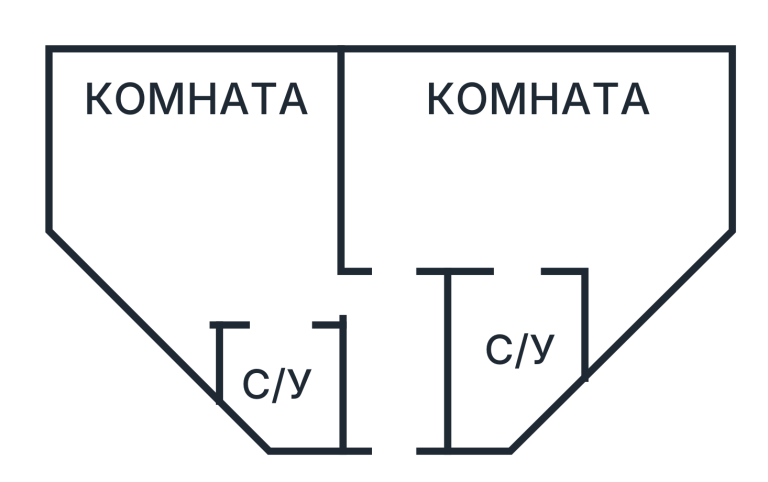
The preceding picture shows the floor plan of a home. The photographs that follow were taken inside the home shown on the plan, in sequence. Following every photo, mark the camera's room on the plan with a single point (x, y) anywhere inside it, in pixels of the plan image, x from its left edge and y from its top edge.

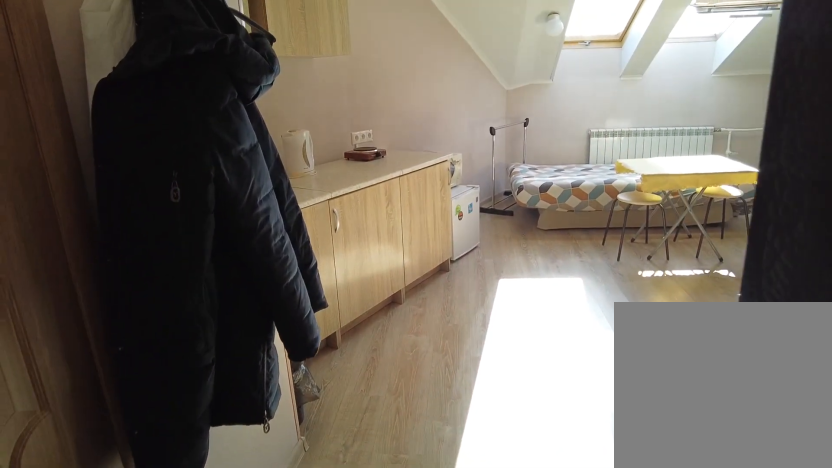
(369, 308)
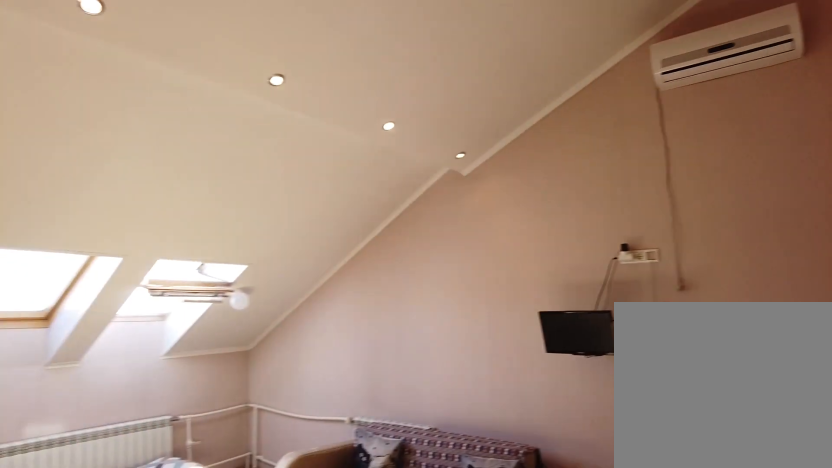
(251, 258)
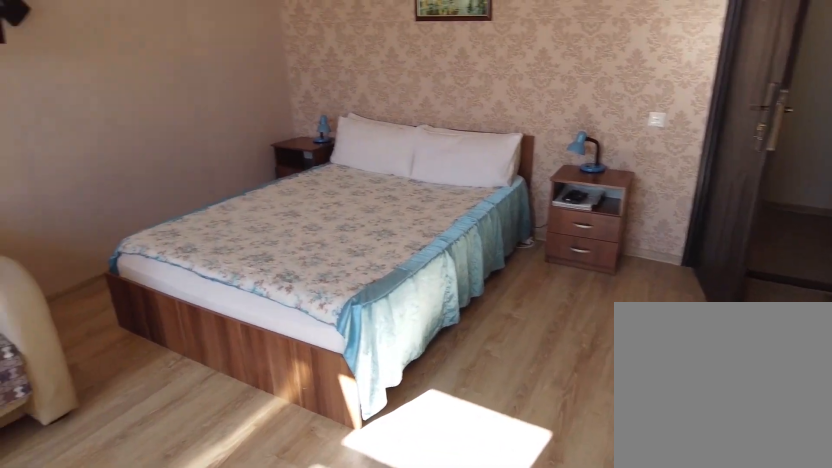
(251, 258)
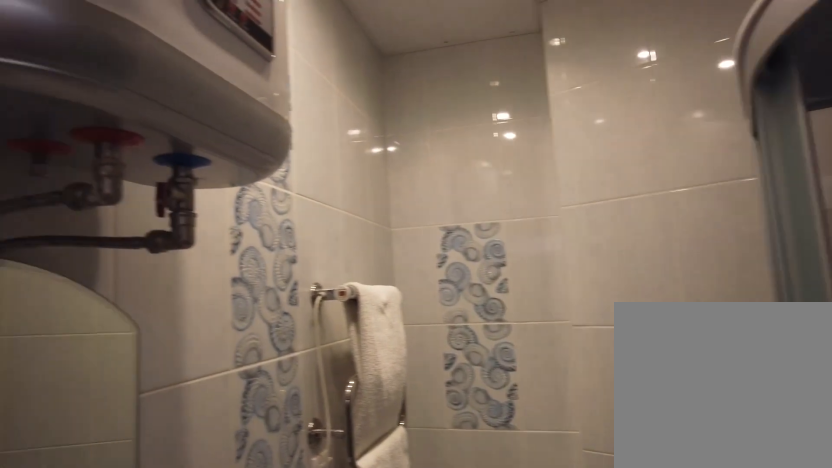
(296, 368)
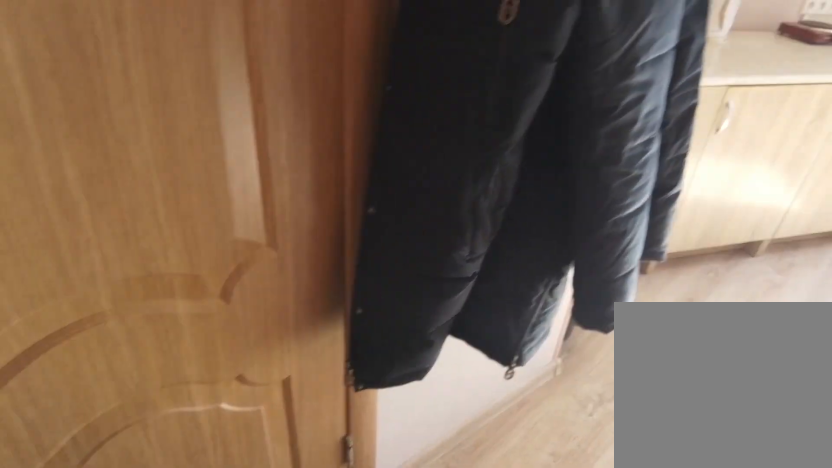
(258, 283)
